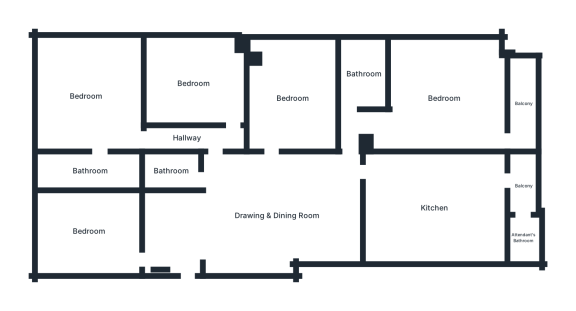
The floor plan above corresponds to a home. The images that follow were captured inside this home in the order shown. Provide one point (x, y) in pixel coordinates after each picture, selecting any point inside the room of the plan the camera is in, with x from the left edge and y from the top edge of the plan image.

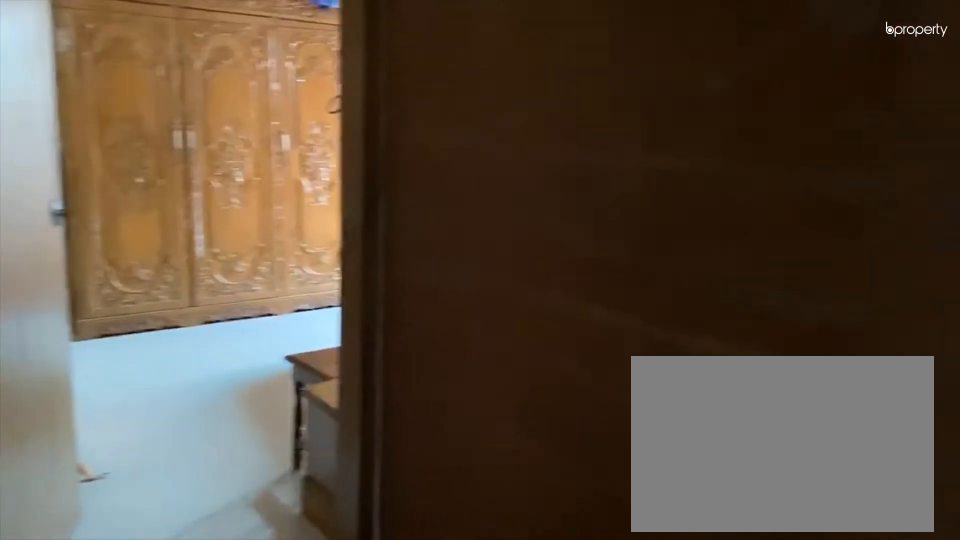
(169, 138)
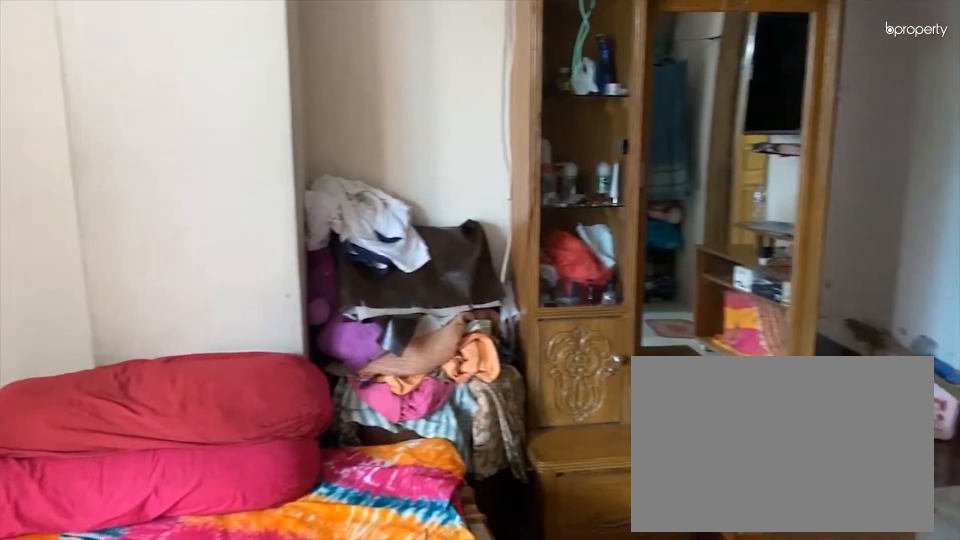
(85, 99)
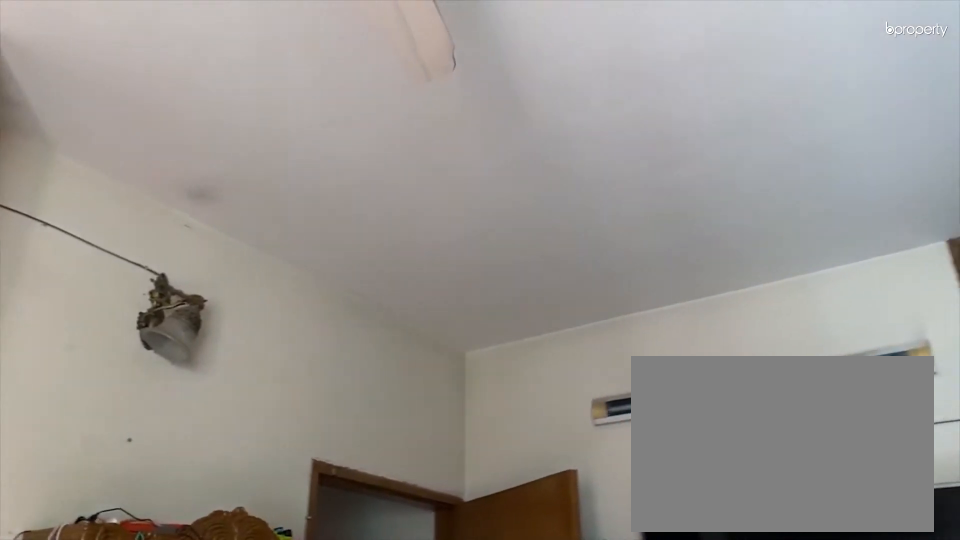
(85, 99)
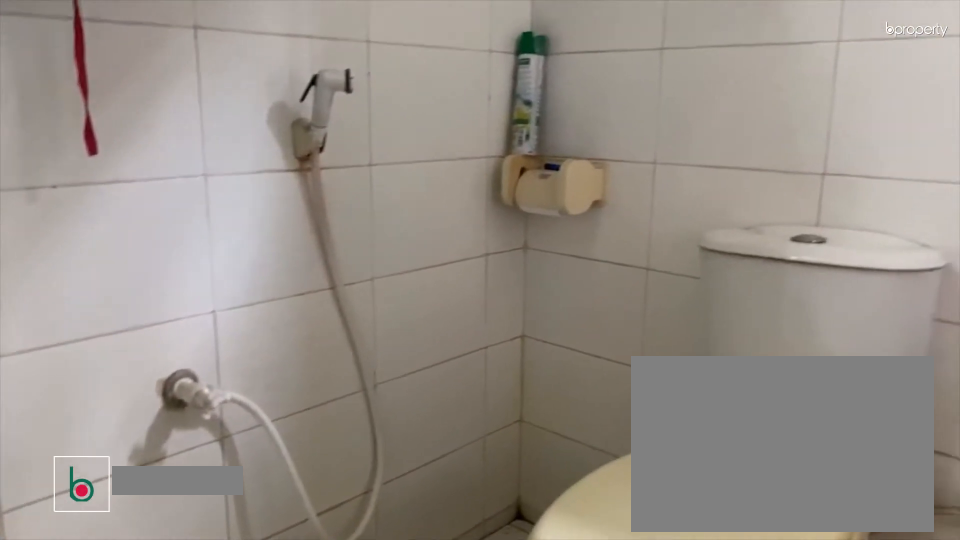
(88, 169)
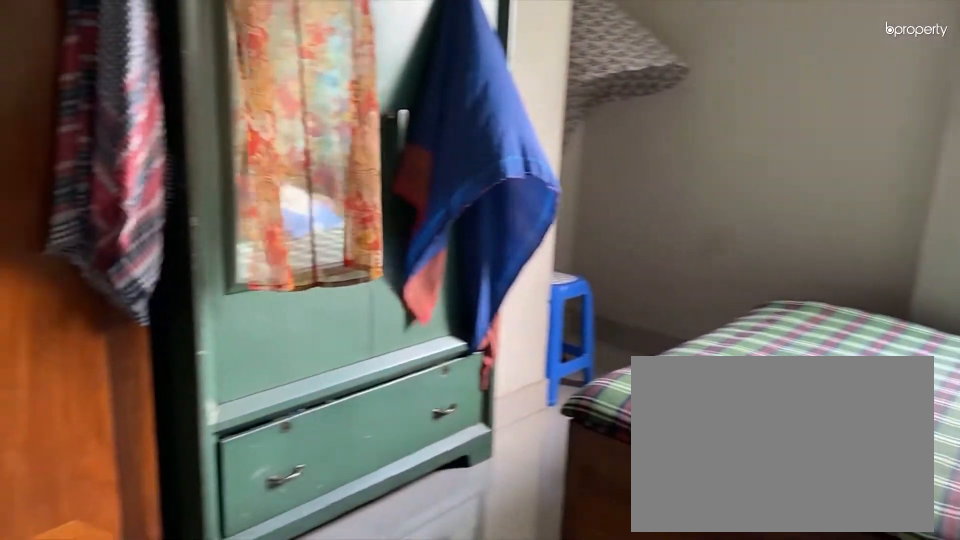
(291, 100)
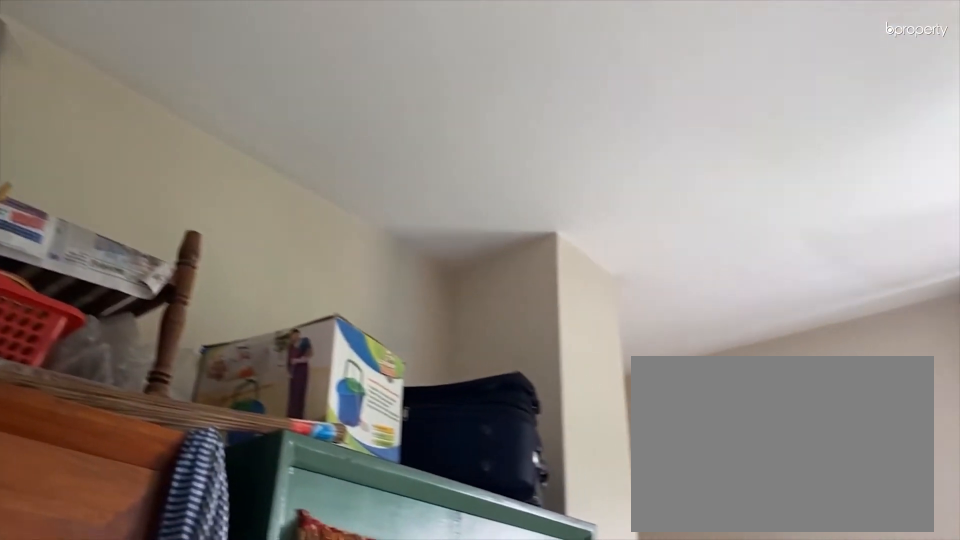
(291, 100)
